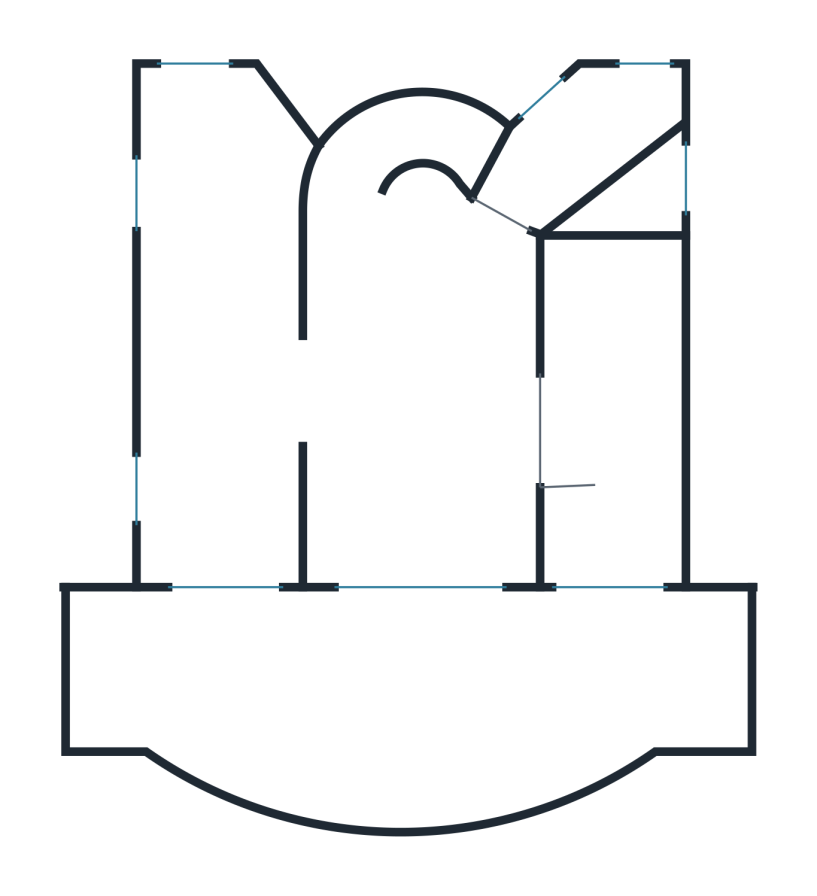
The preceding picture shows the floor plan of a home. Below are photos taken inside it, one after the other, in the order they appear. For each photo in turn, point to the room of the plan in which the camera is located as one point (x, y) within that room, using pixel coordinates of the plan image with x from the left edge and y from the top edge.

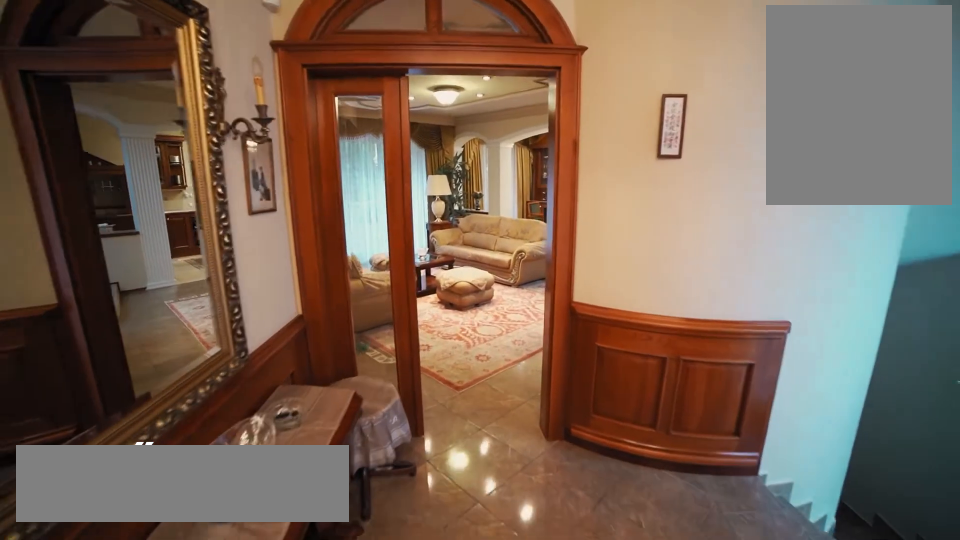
(552, 169)
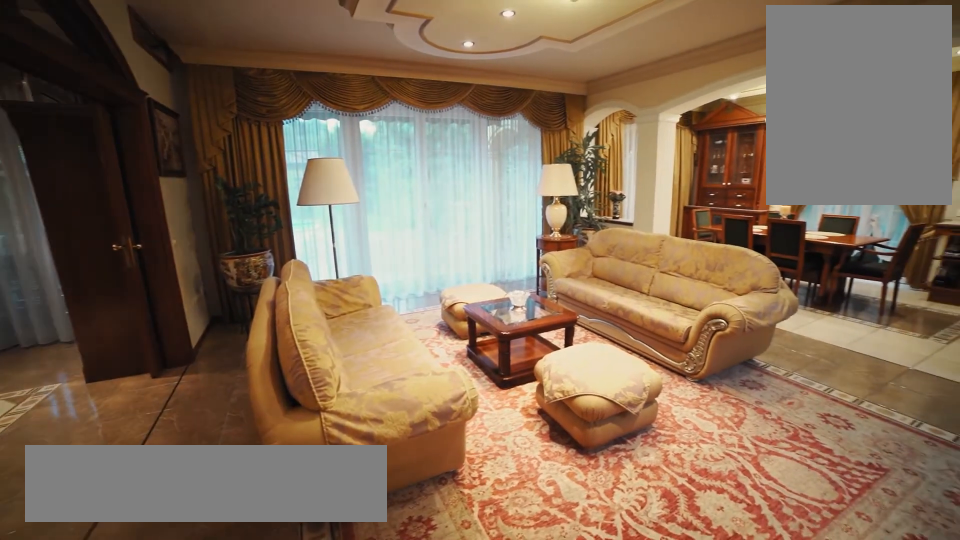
(500, 271)
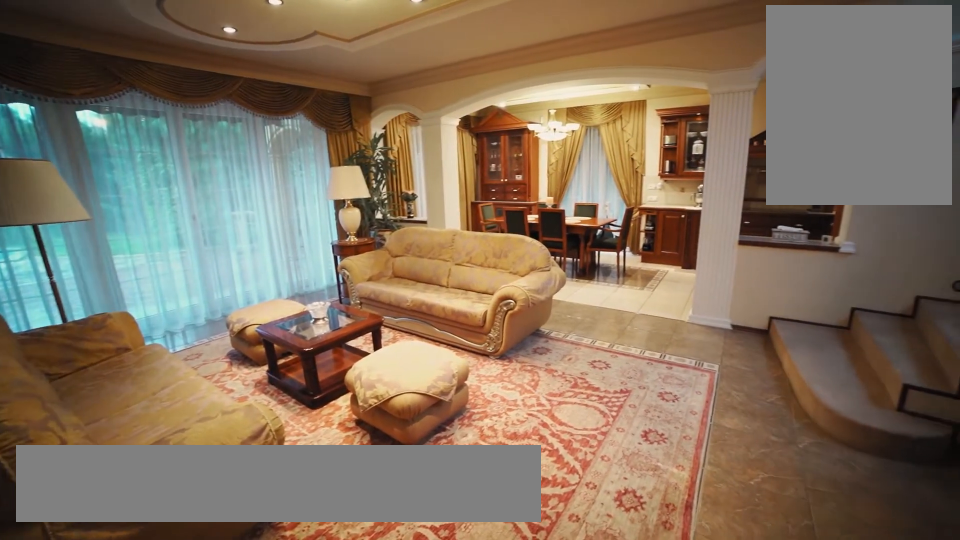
(500, 271)
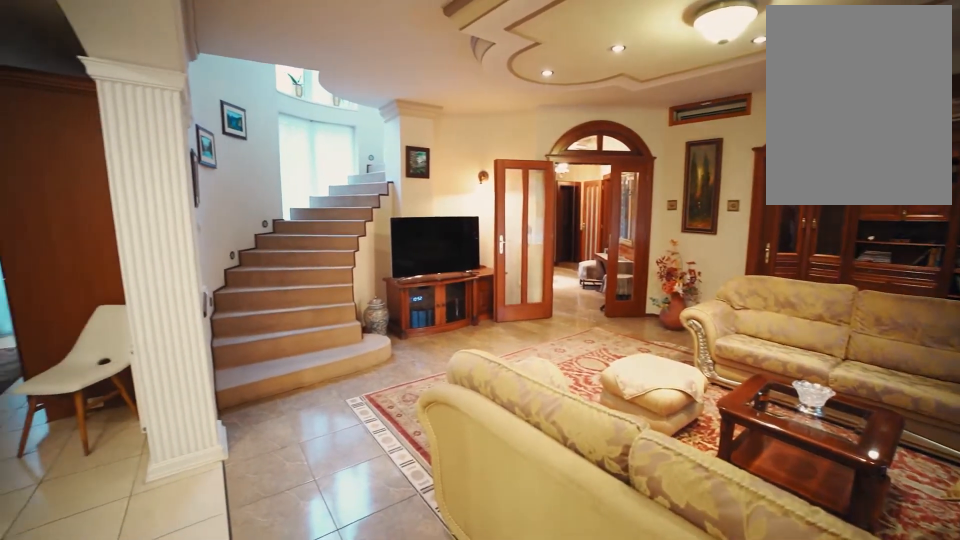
(320, 410)
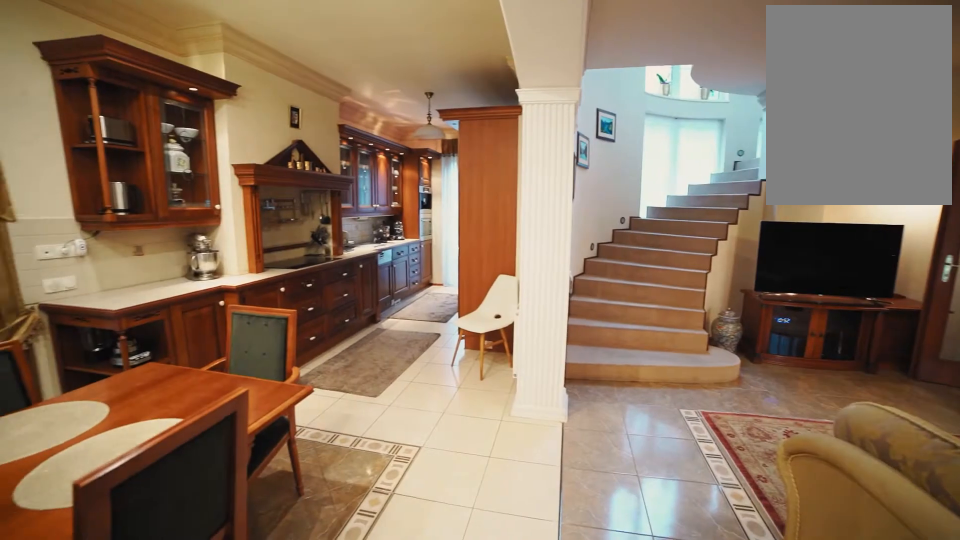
(321, 411)
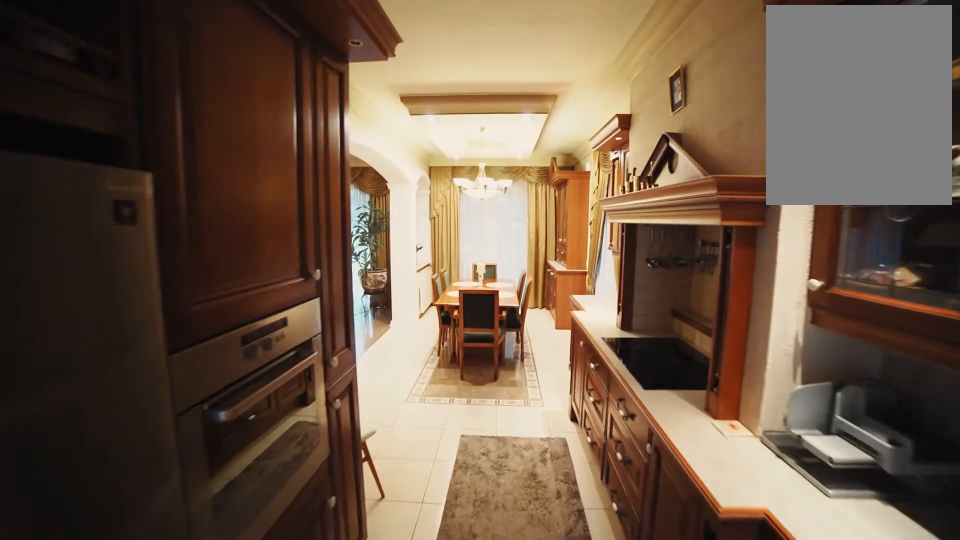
(210, 238)
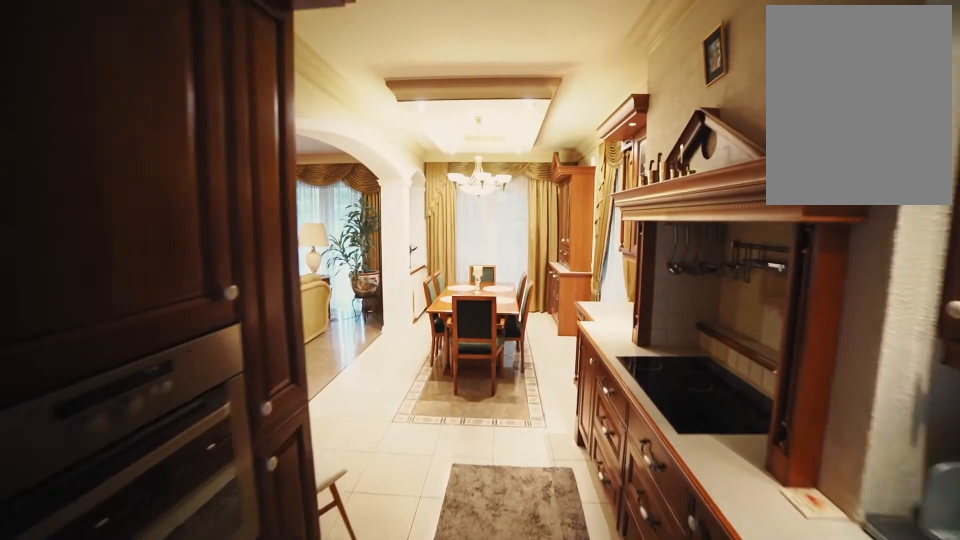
(212, 273)
